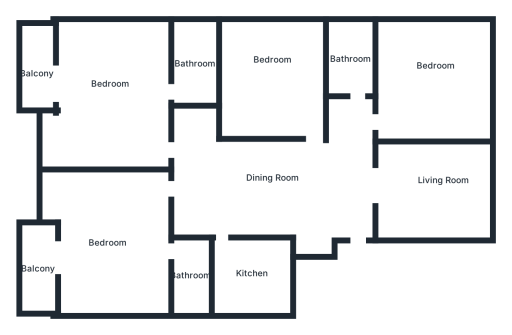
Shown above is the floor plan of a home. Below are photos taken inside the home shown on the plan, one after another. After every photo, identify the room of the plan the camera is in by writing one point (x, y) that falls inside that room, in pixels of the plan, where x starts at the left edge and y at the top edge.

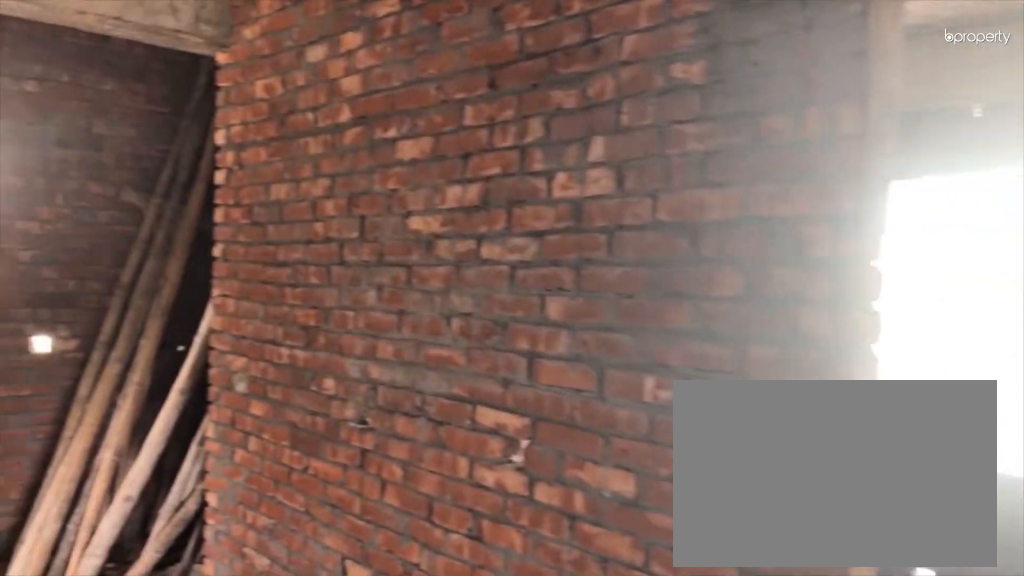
(299, 184)
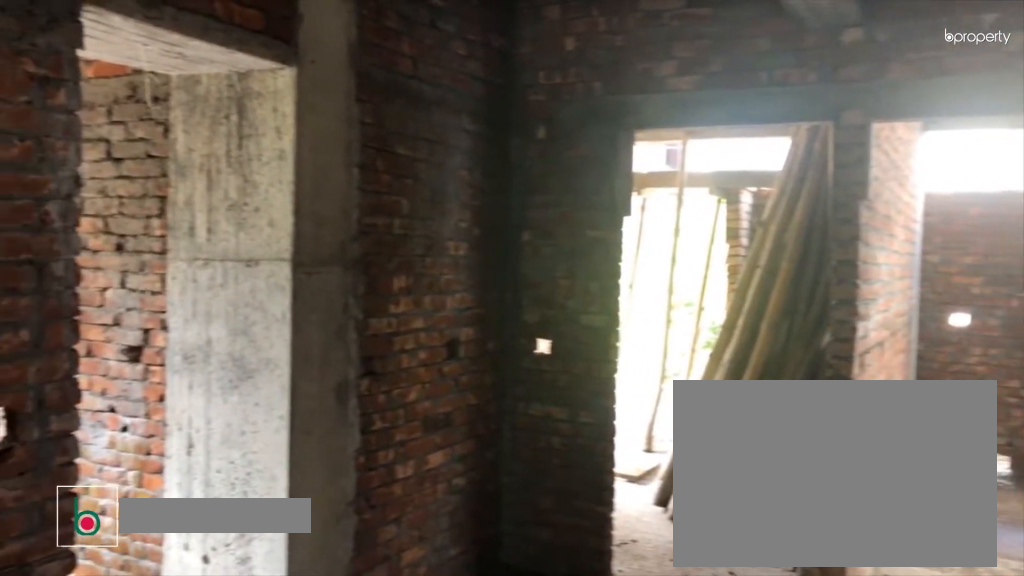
(259, 176)
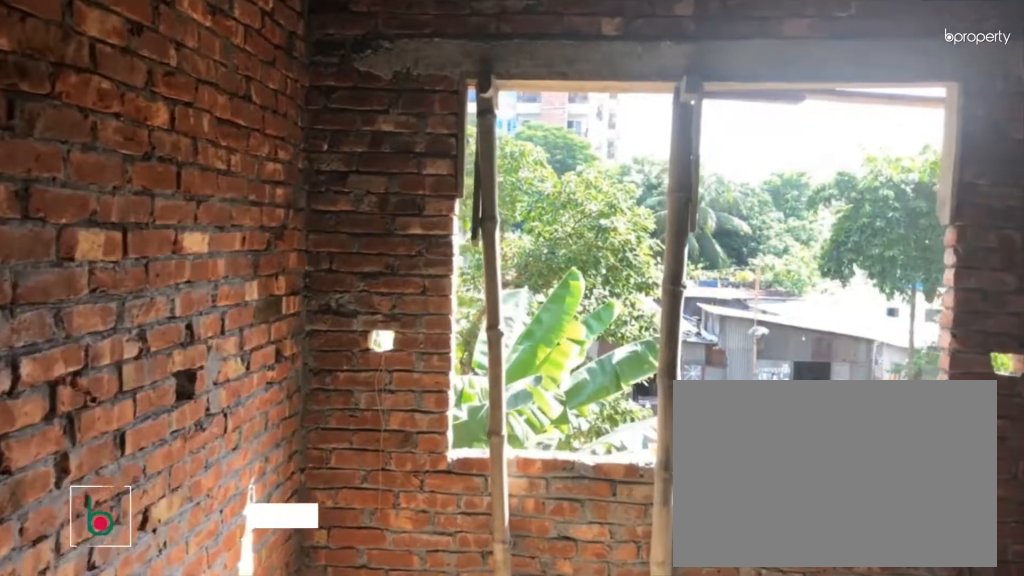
(432, 174)
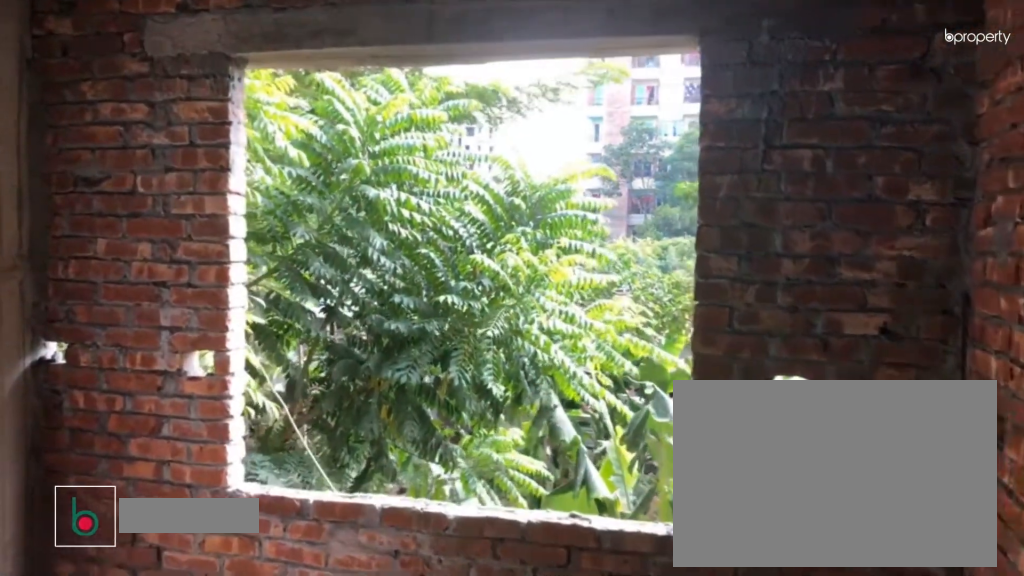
(440, 79)
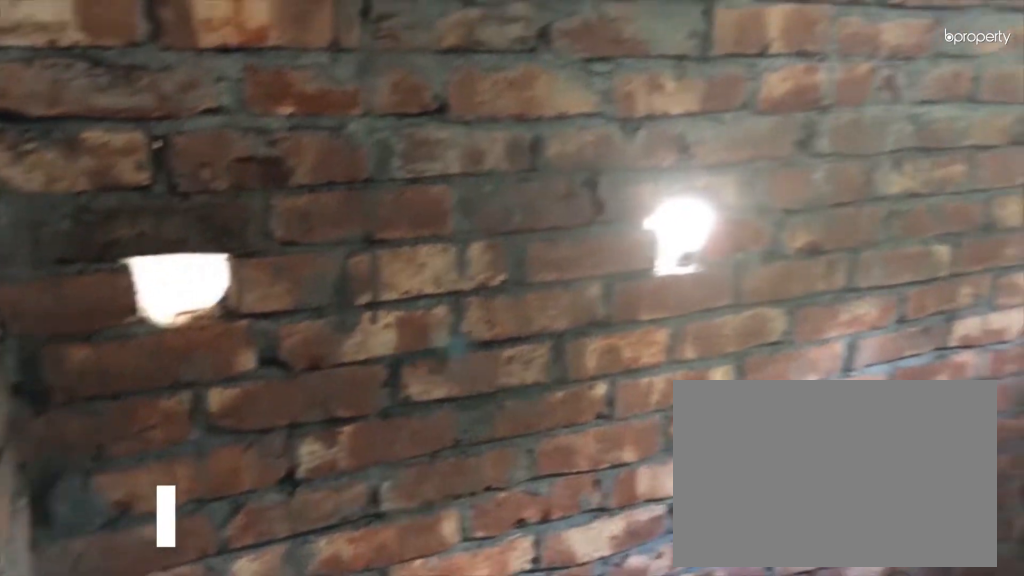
(349, 48)
